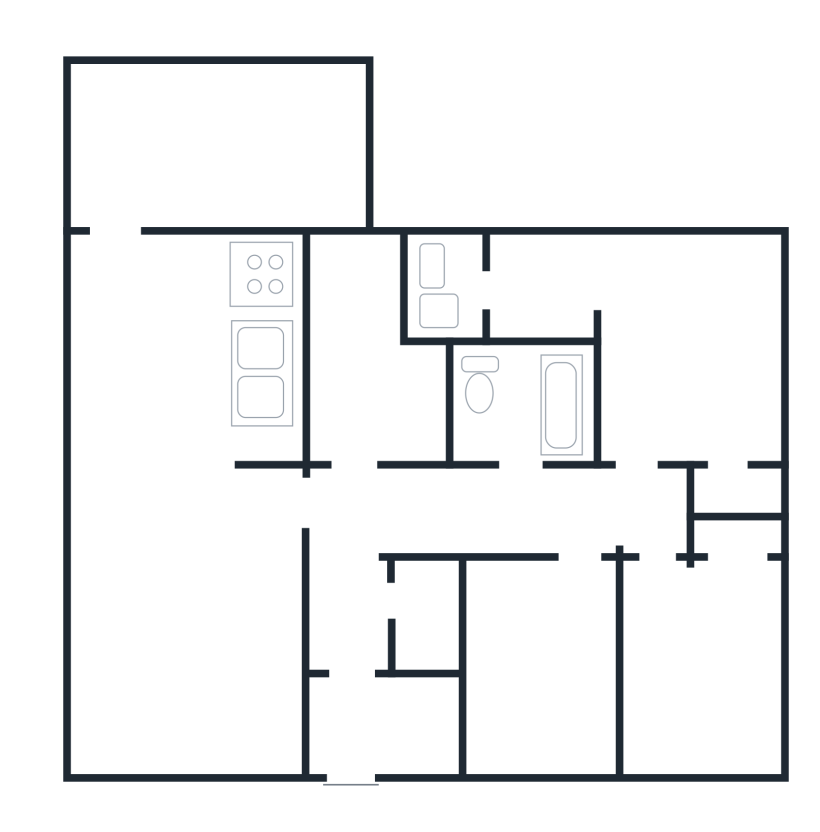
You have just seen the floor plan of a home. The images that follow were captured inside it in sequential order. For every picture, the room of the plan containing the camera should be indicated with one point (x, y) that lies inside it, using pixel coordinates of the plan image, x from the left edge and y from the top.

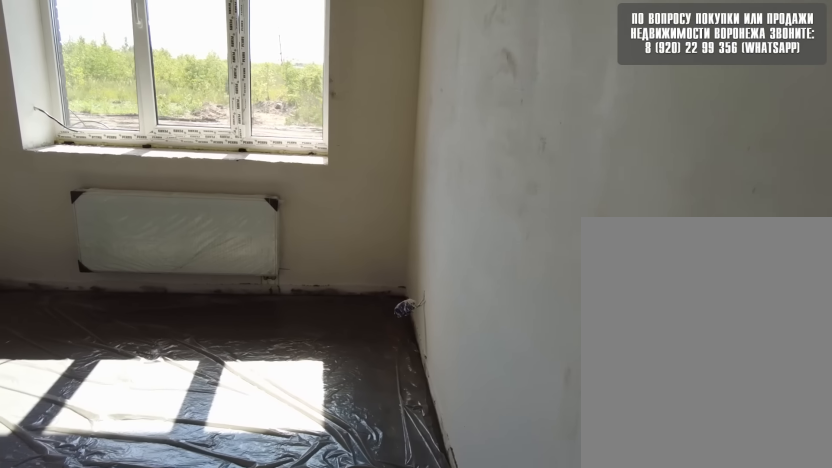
(680, 660)
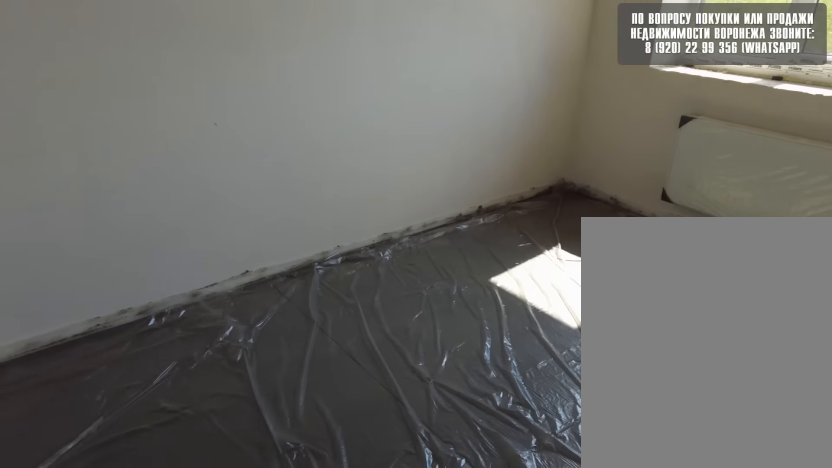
(679, 627)
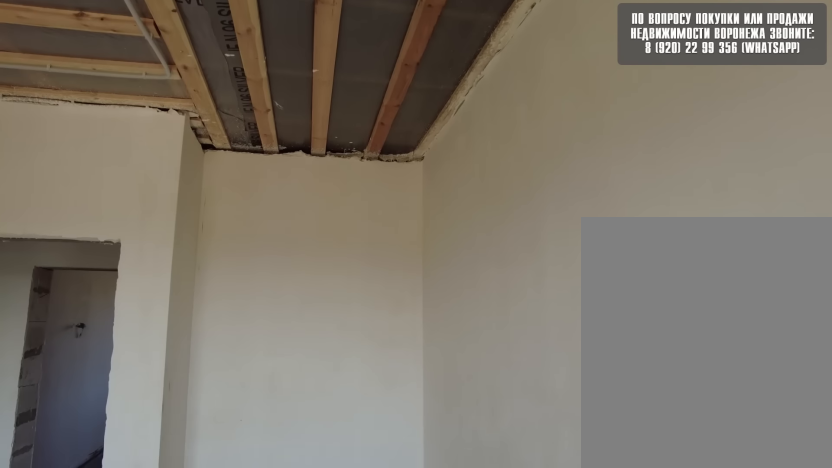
(680, 657)
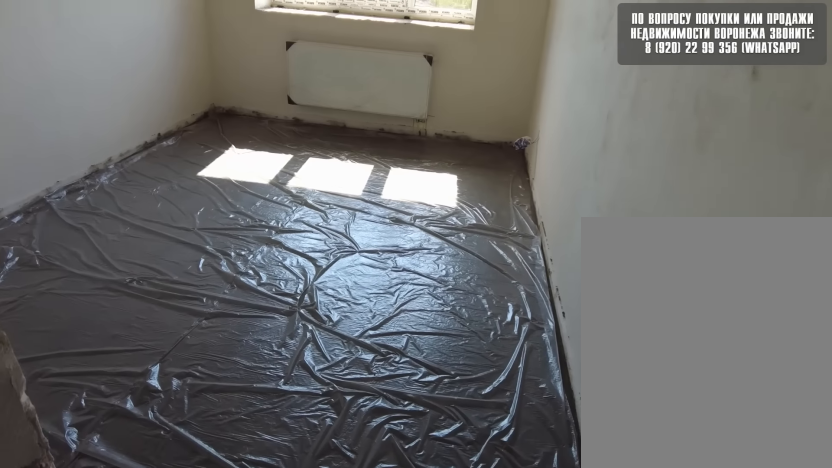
(681, 660)
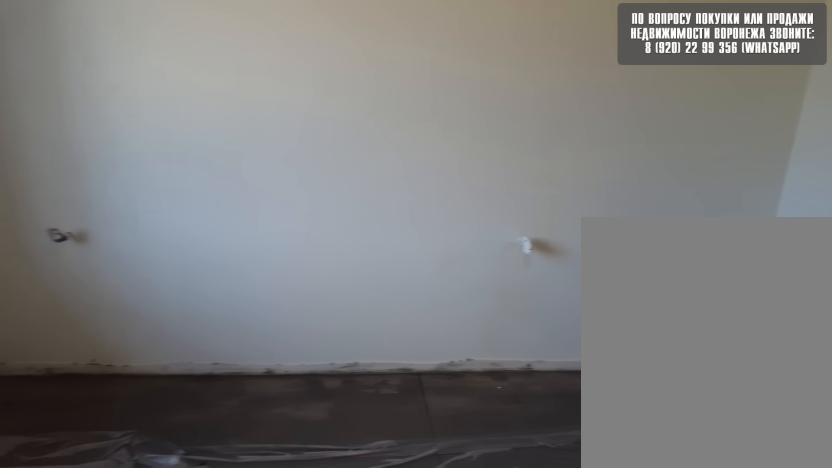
(675, 451)
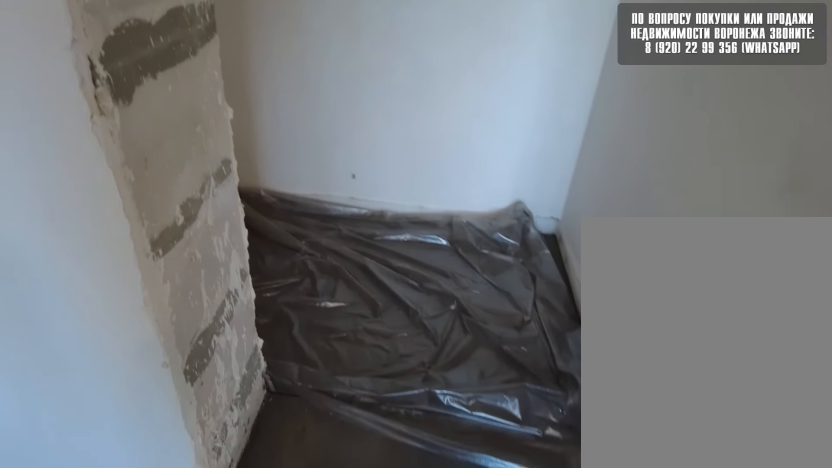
(675, 451)
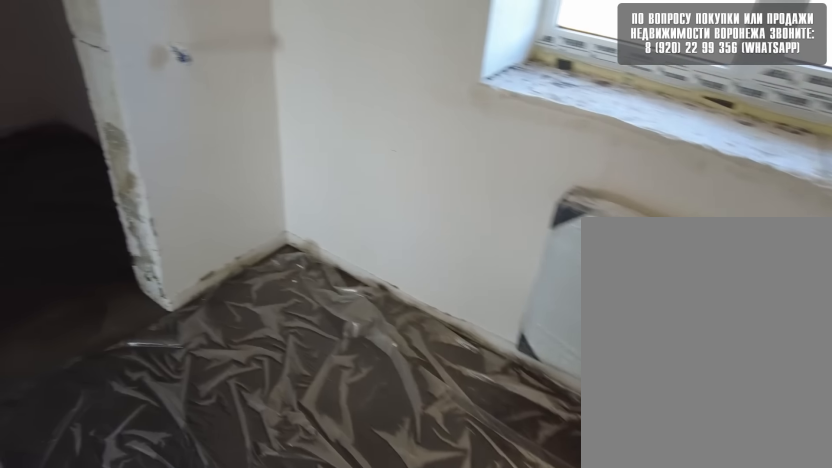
(669, 436)
